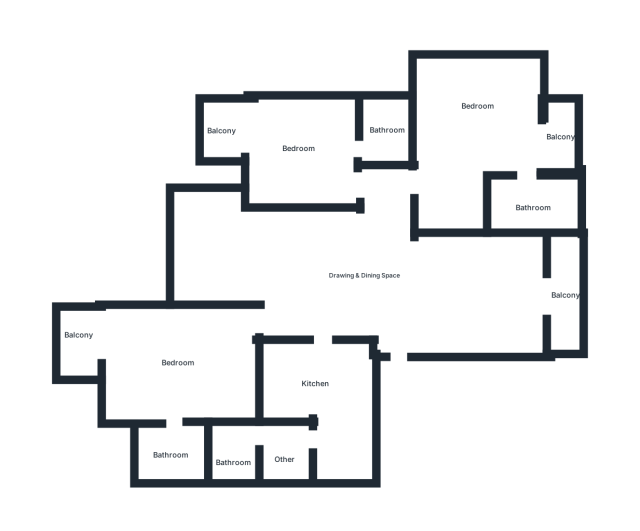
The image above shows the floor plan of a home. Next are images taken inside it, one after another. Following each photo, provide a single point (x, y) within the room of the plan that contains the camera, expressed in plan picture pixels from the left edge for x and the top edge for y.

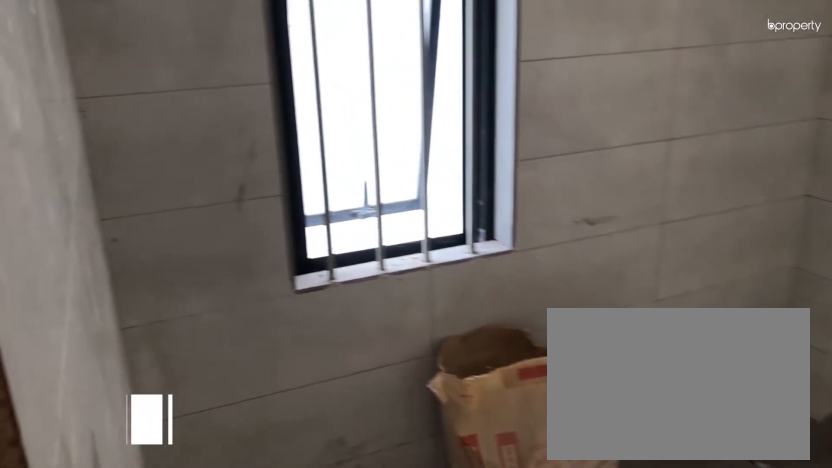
(387, 134)
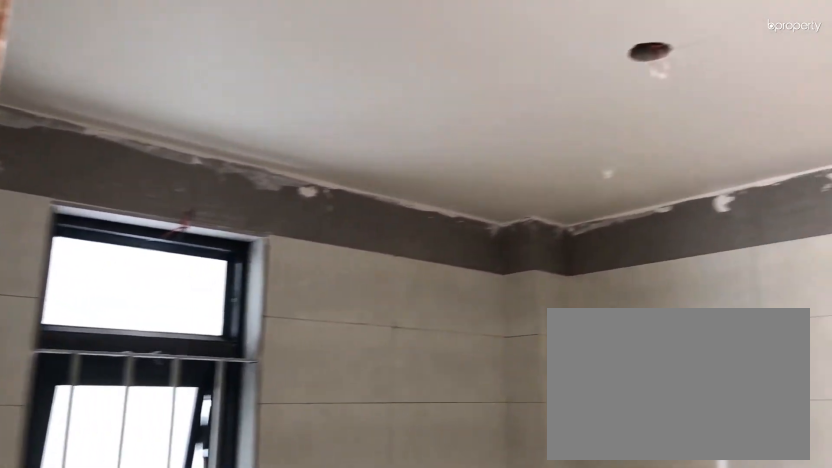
(387, 134)
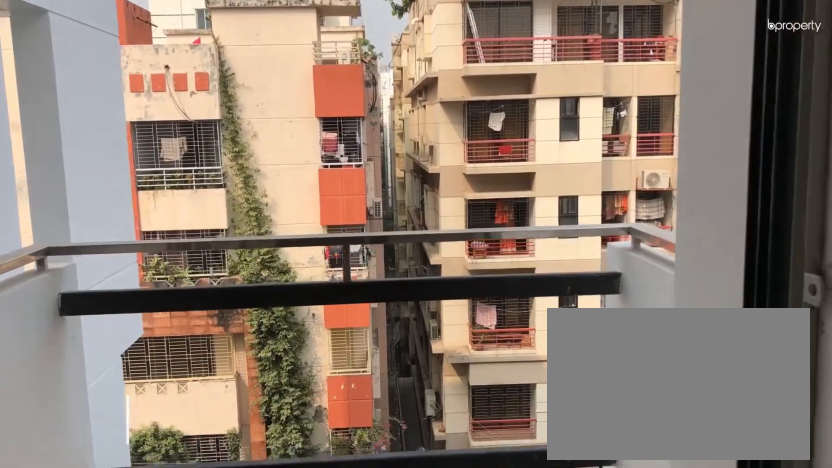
(262, 139)
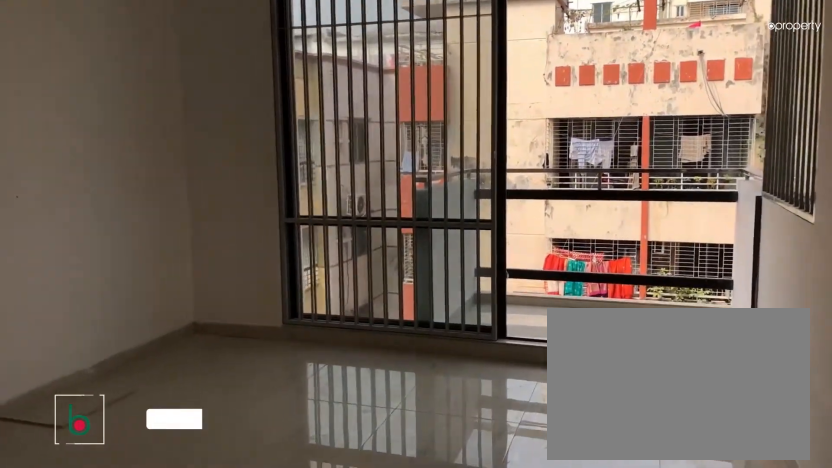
(185, 369)
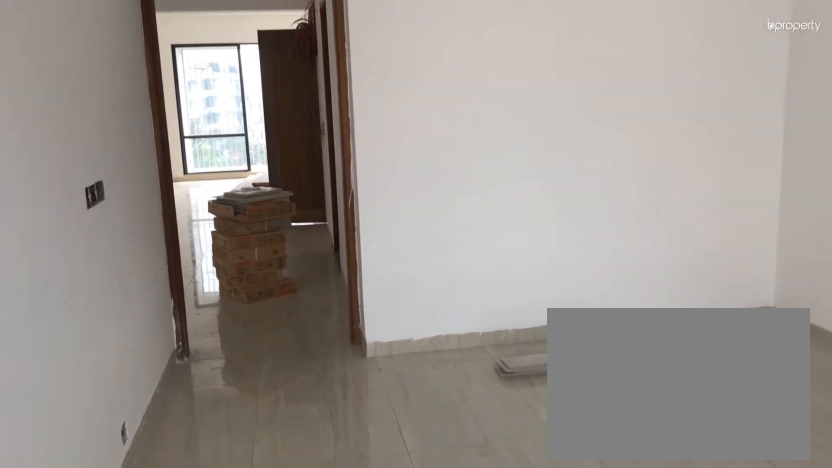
(185, 369)
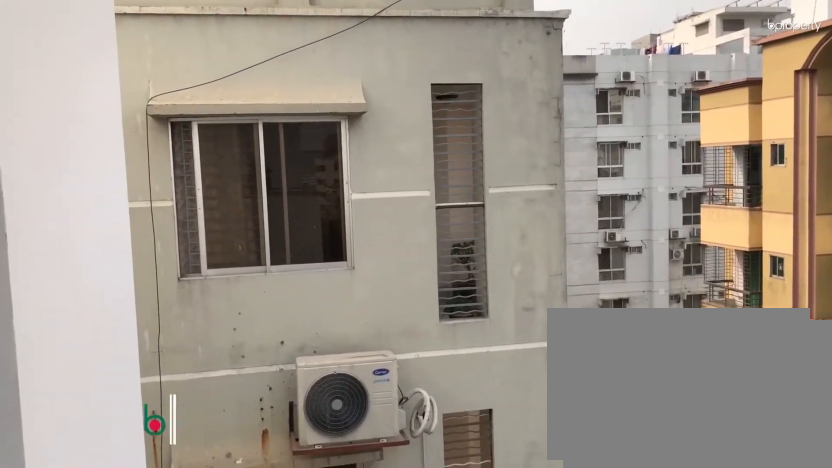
(80, 342)
